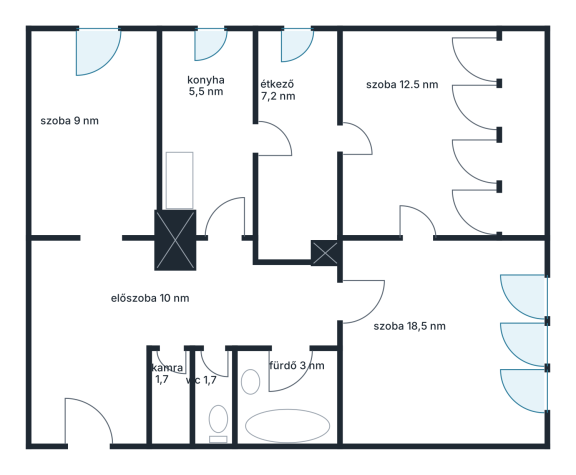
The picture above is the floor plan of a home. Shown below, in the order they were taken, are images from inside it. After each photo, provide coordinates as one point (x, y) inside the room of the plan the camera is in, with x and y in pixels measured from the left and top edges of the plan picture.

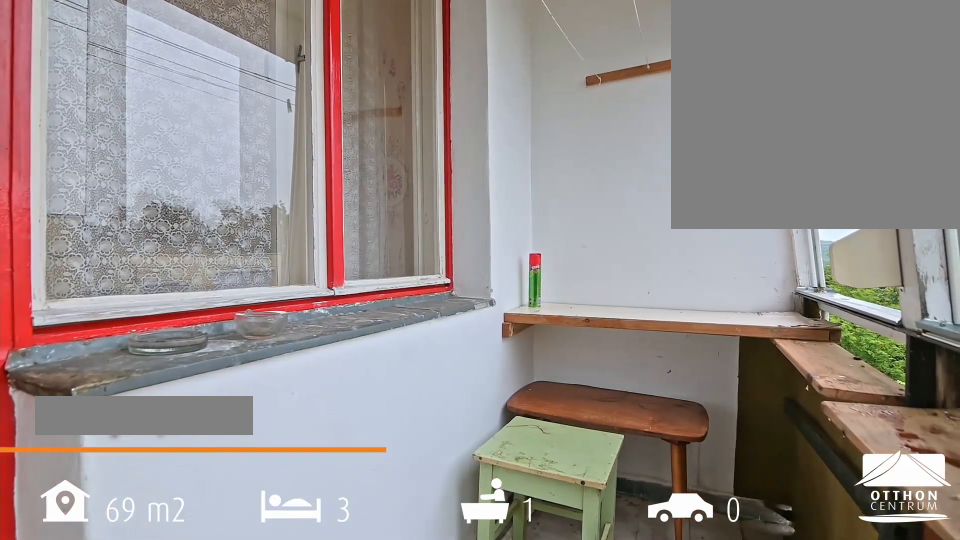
(523, 131)
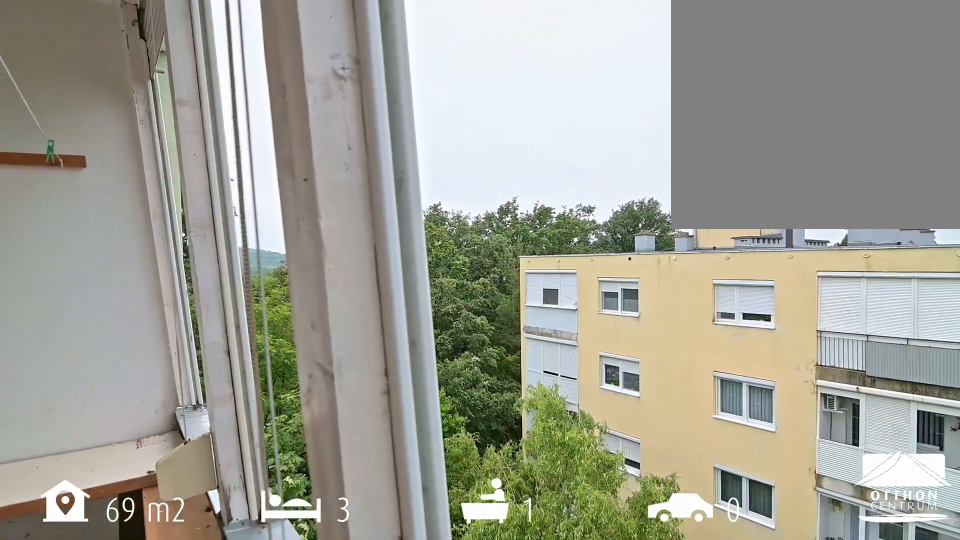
(523, 131)
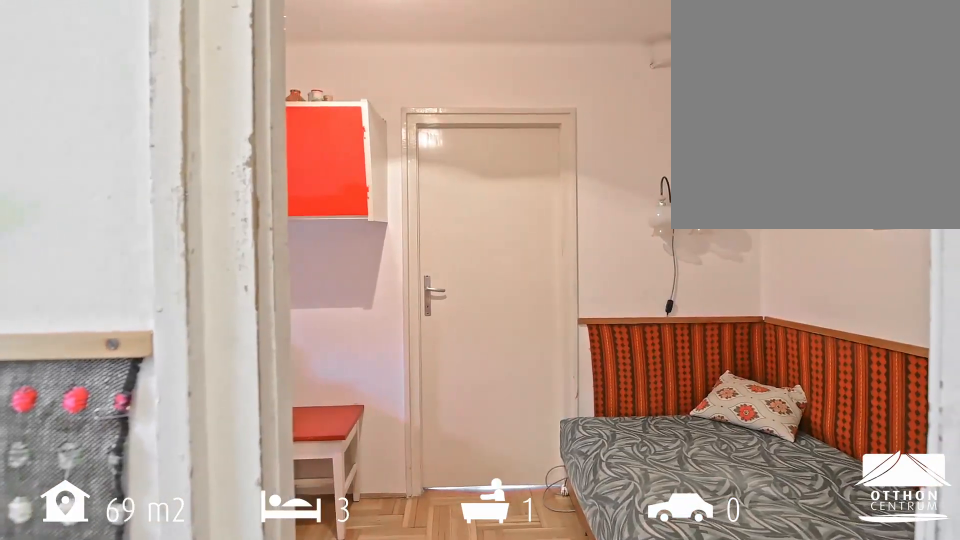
(264, 141)
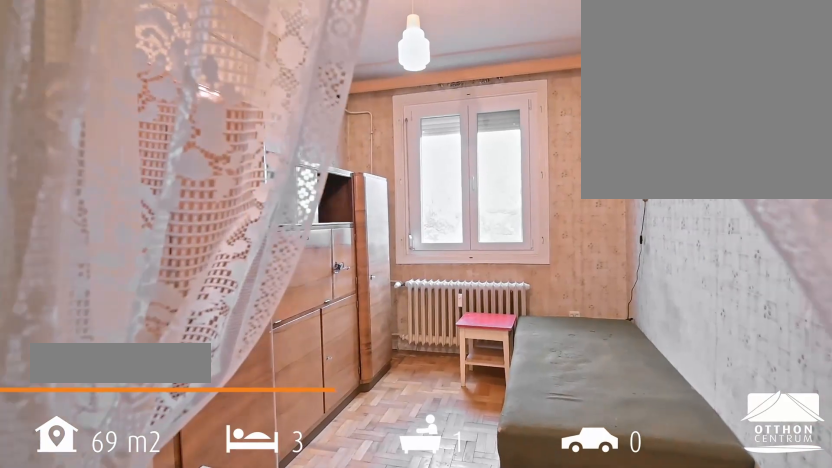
(92, 141)
